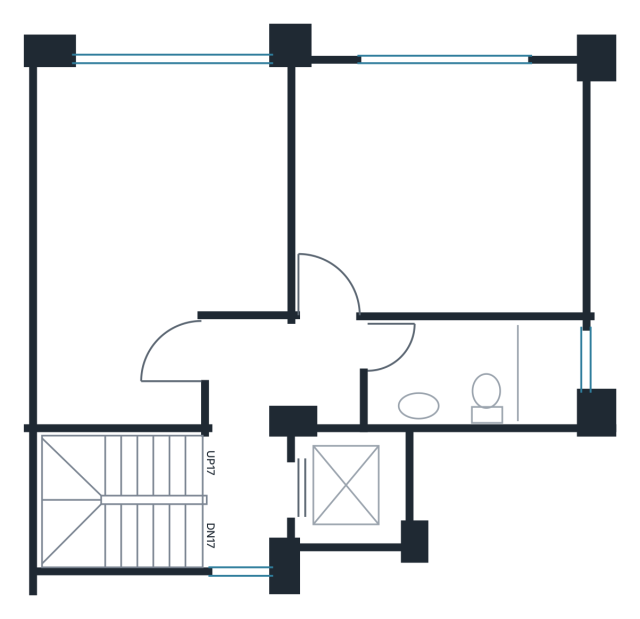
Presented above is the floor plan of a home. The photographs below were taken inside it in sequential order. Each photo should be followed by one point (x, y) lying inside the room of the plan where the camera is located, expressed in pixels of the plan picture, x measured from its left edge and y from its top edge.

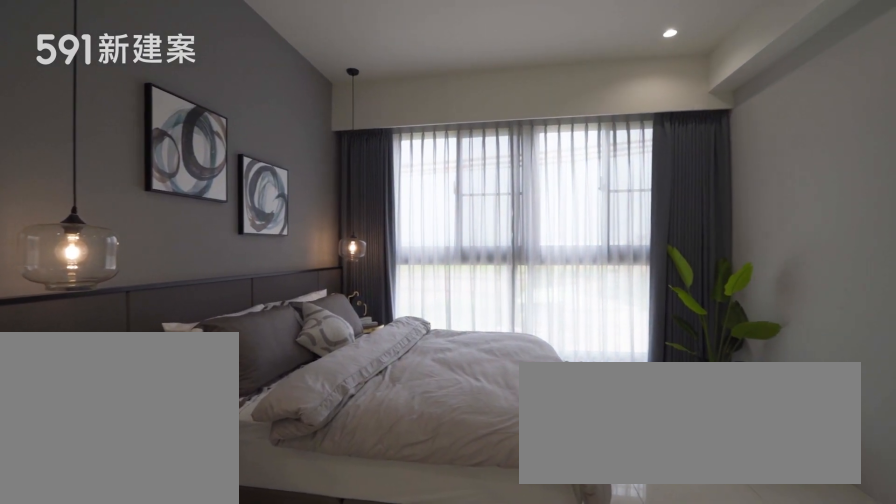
(151, 230)
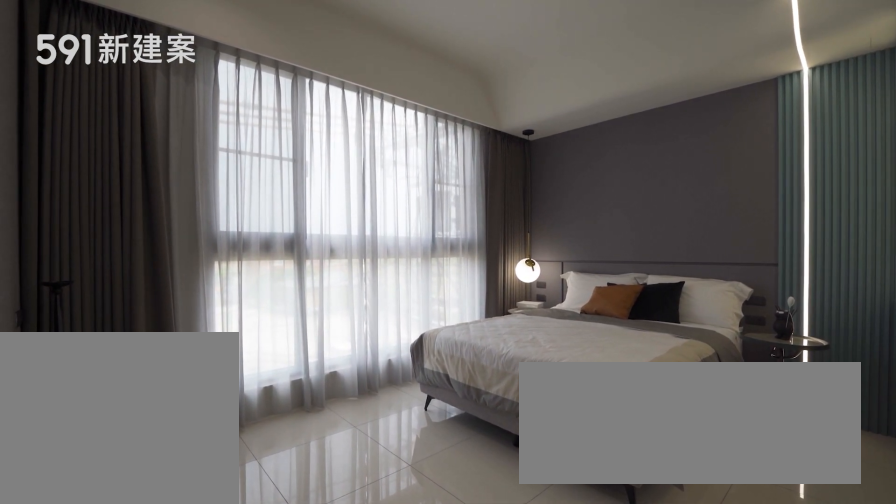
(441, 188)
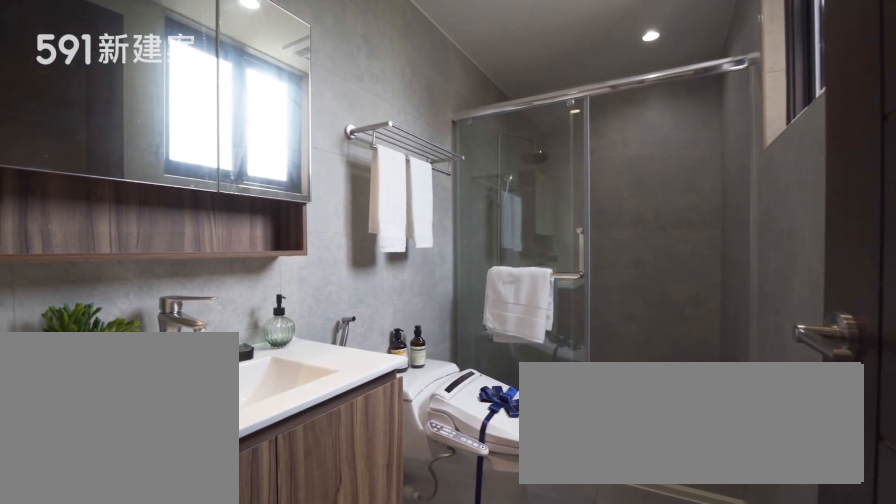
(478, 371)
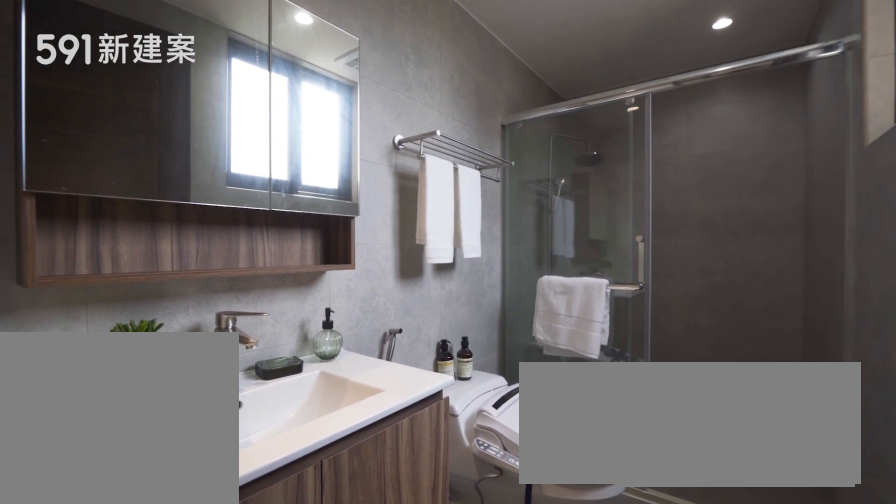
(478, 371)
